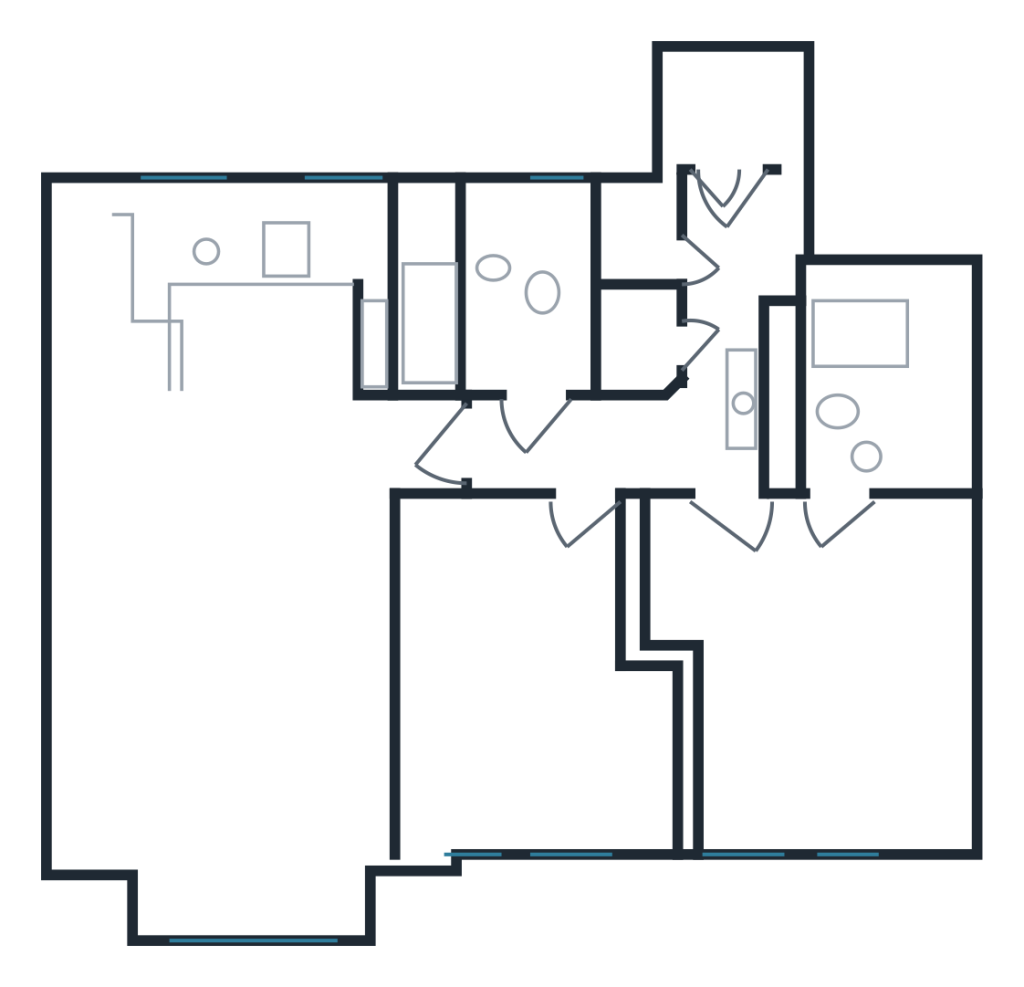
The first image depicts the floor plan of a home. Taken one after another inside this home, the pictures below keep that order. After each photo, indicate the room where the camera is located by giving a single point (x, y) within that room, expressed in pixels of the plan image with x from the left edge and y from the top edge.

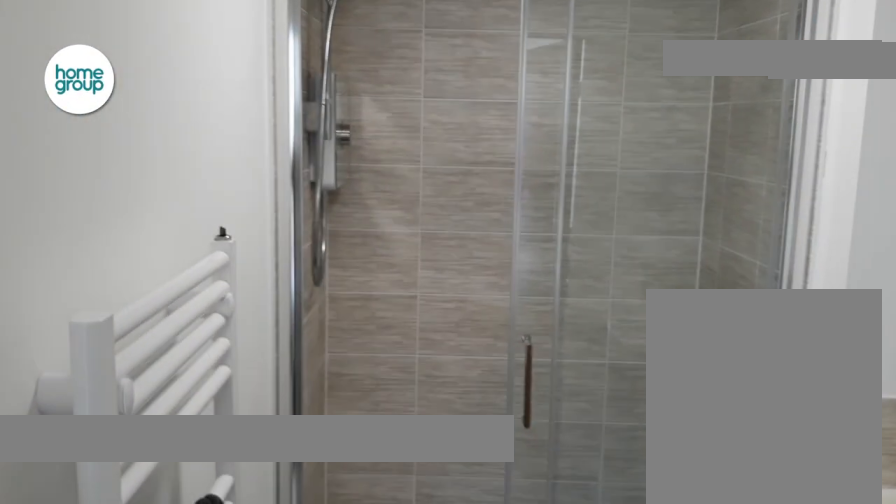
(874, 404)
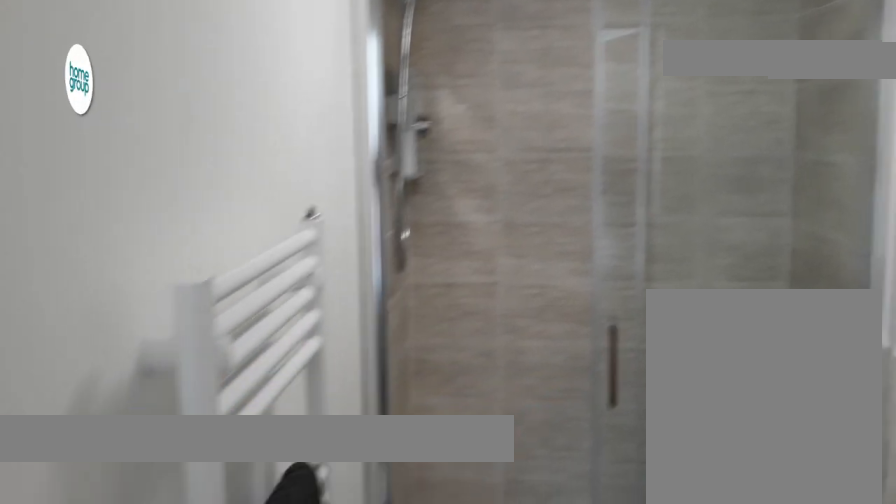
(874, 404)
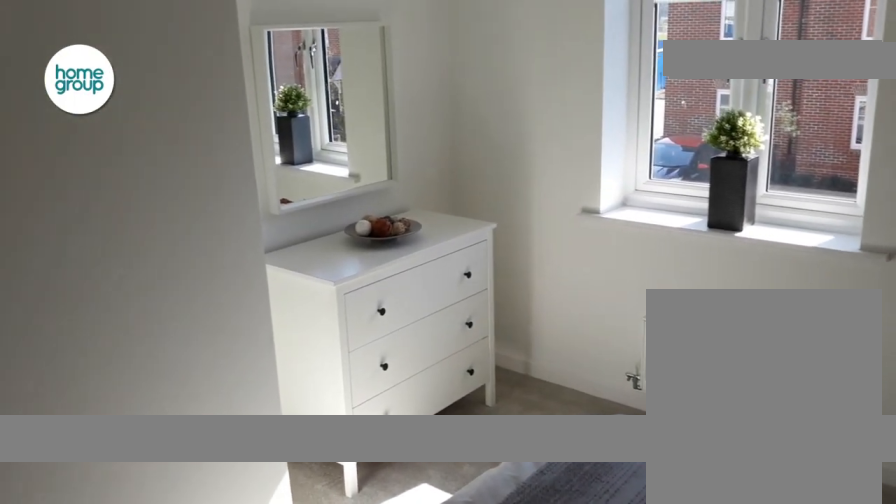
(531, 669)
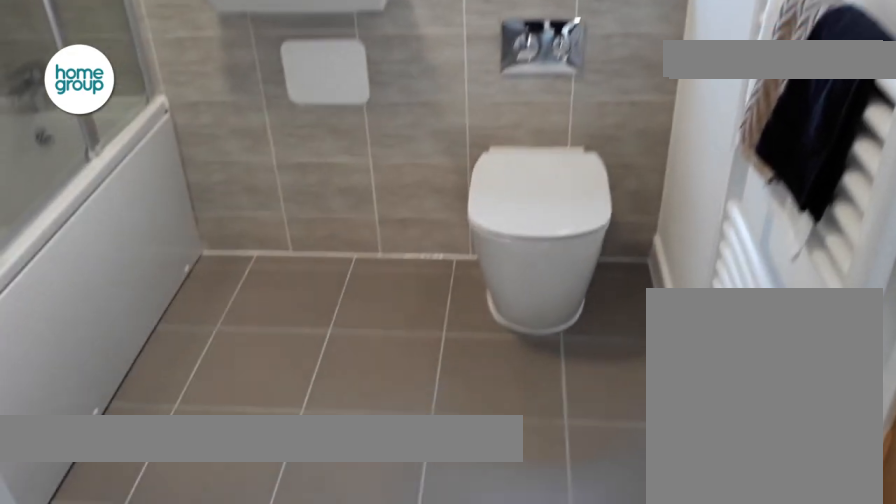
(499, 304)
